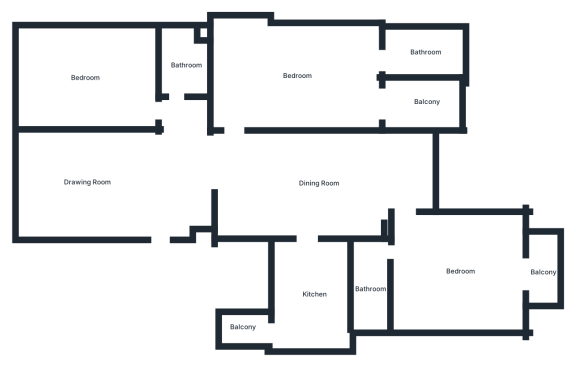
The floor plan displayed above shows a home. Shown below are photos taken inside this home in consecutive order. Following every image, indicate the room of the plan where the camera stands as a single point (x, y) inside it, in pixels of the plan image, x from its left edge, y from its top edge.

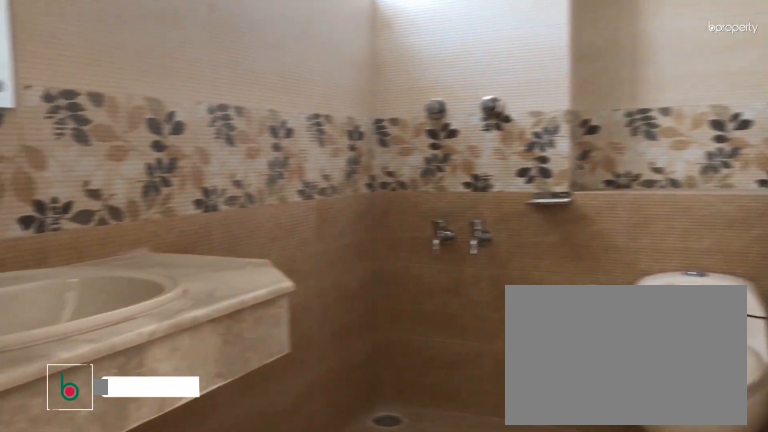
(424, 54)
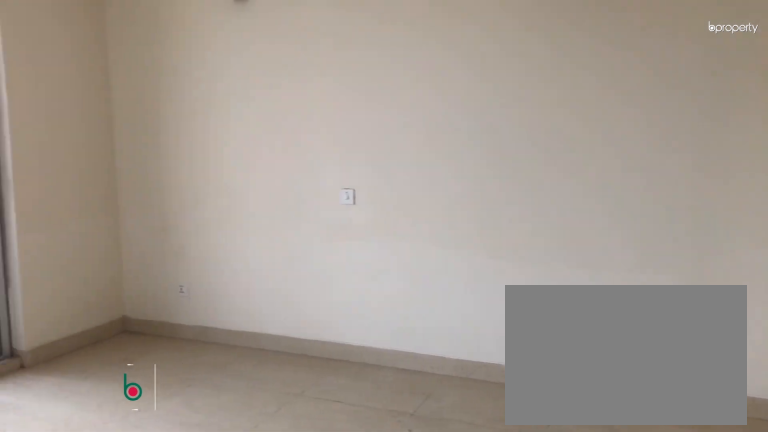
(460, 272)
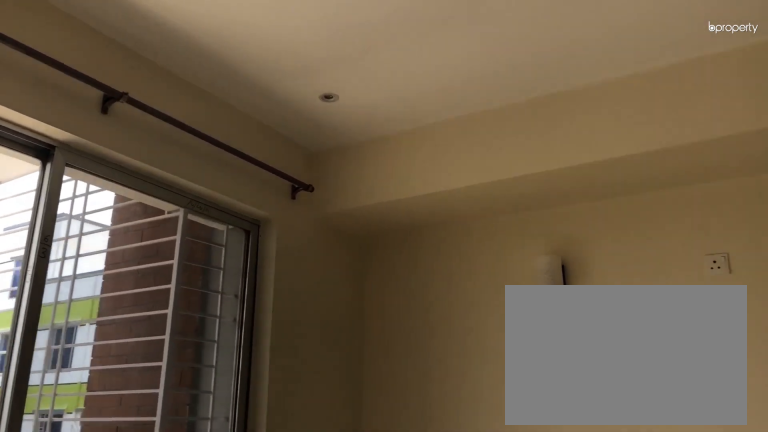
(460, 272)
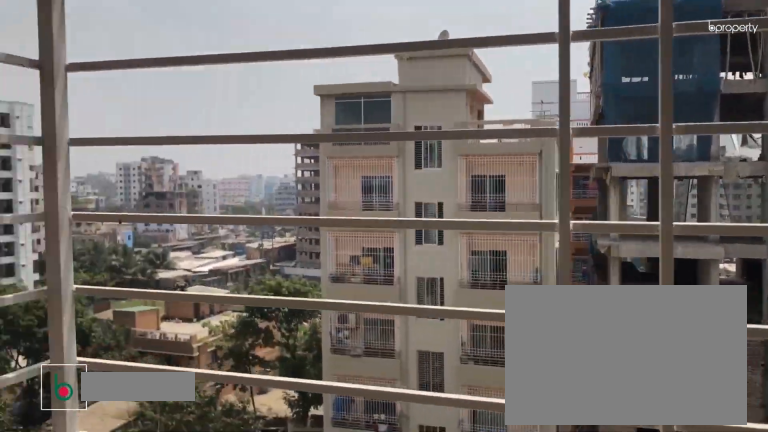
(544, 272)
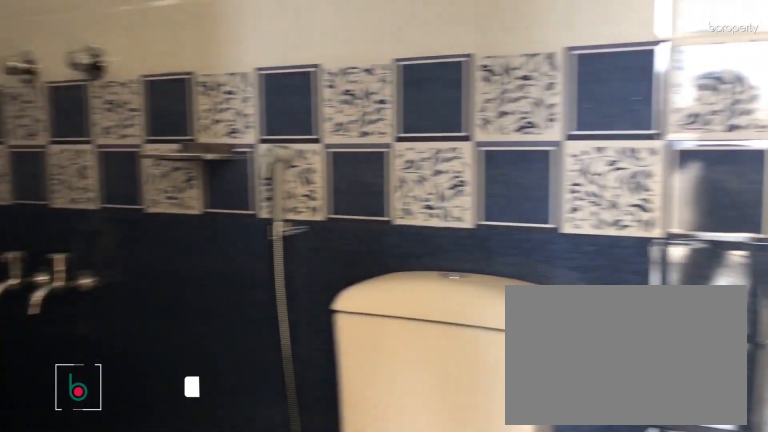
(370, 289)
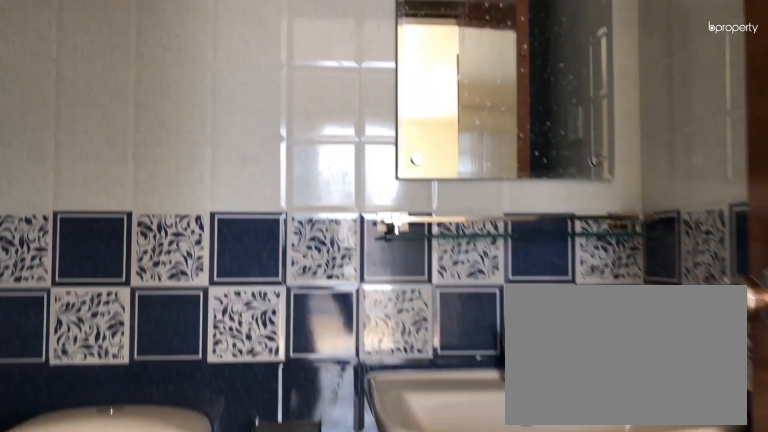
(370, 289)
